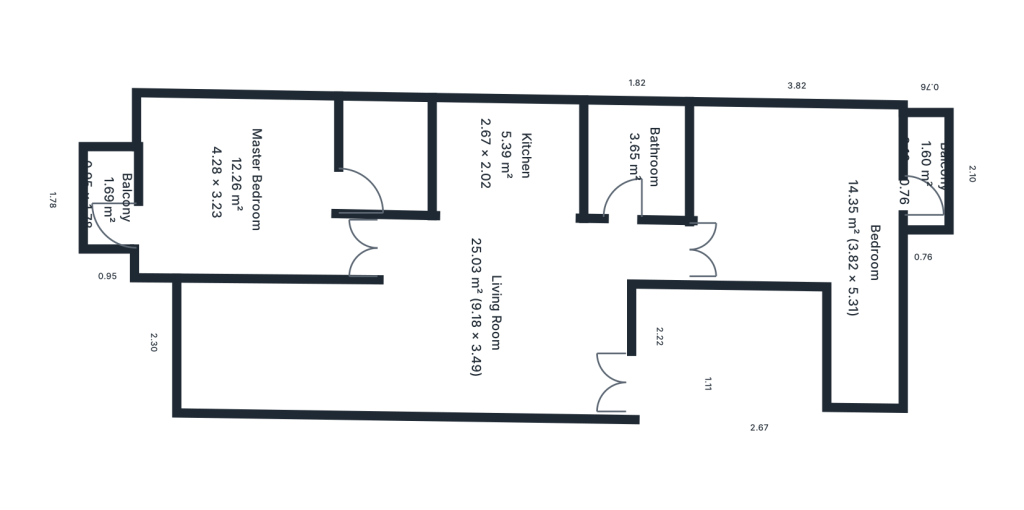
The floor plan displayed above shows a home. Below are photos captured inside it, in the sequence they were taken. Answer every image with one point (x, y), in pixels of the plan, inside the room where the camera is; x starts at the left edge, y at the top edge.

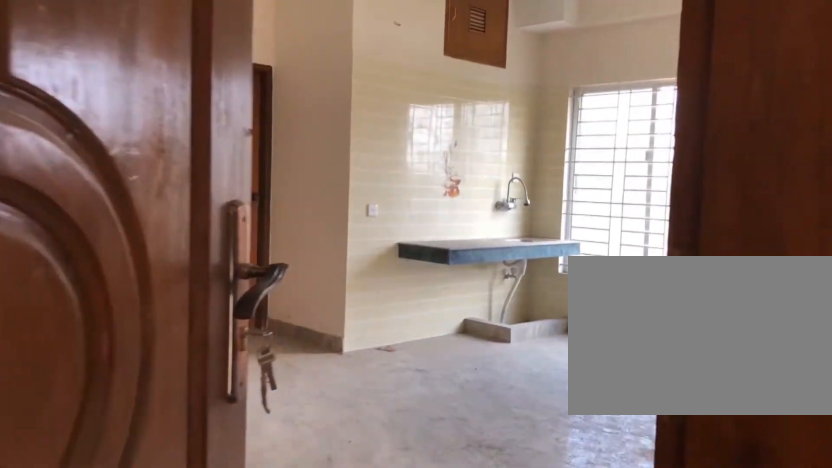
(577, 358)
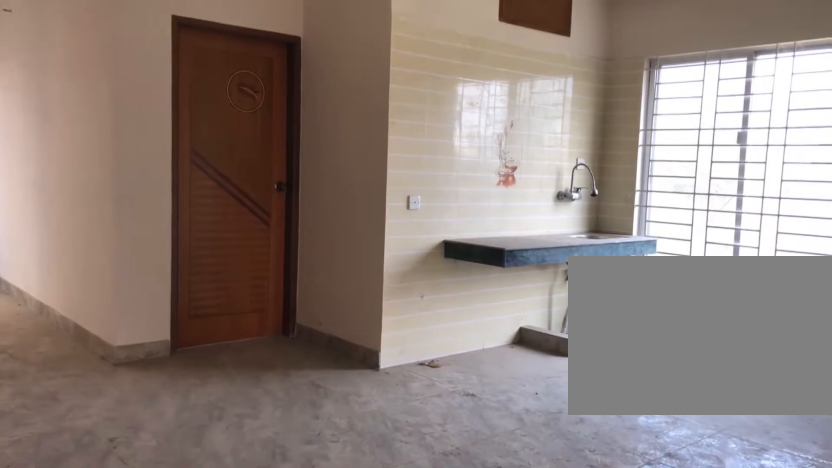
(577, 358)
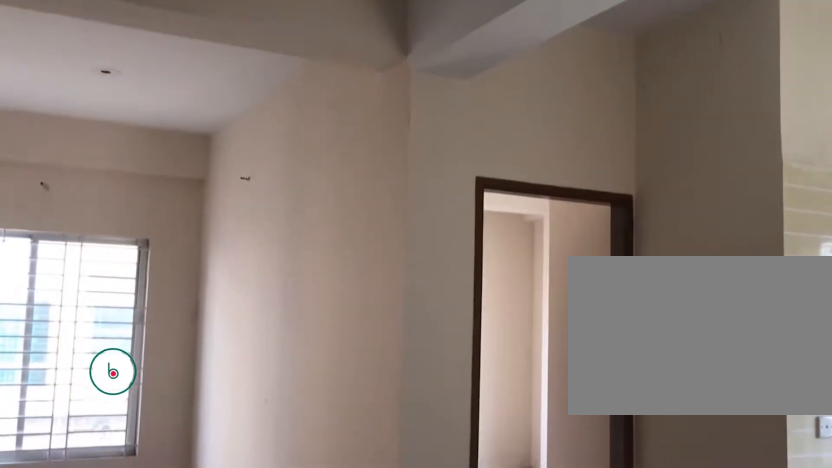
(471, 332)
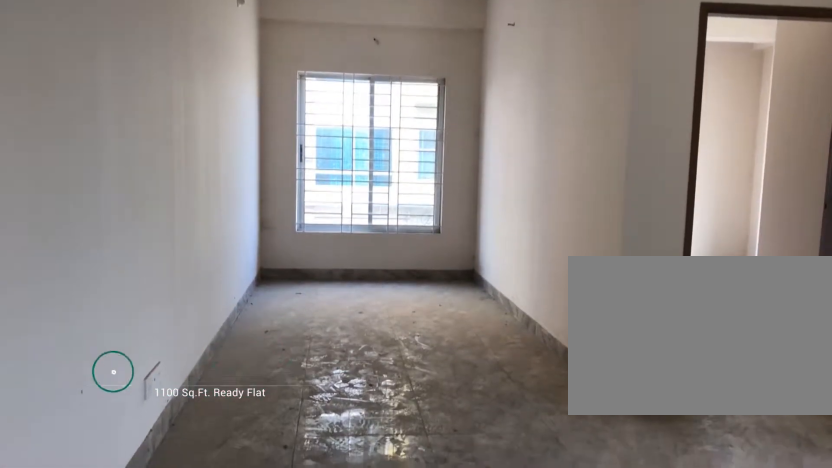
(471, 332)
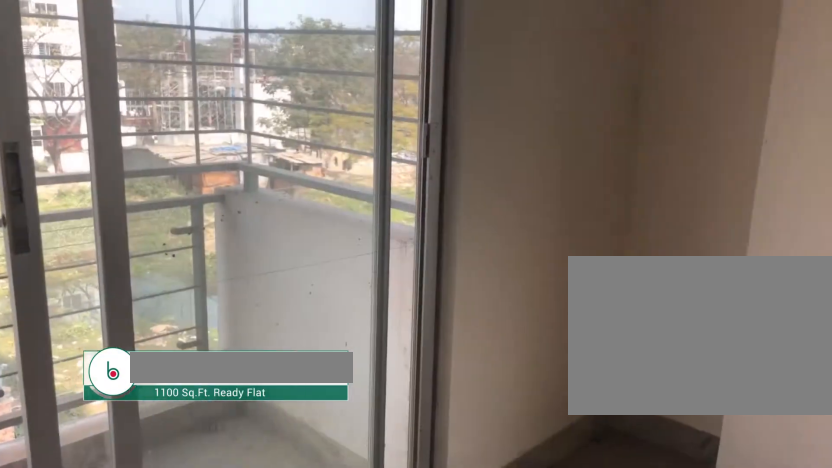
(297, 216)
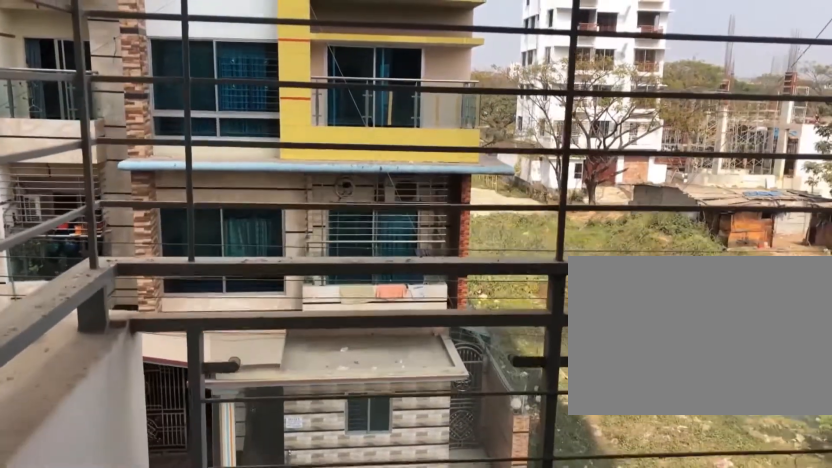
(107, 197)
